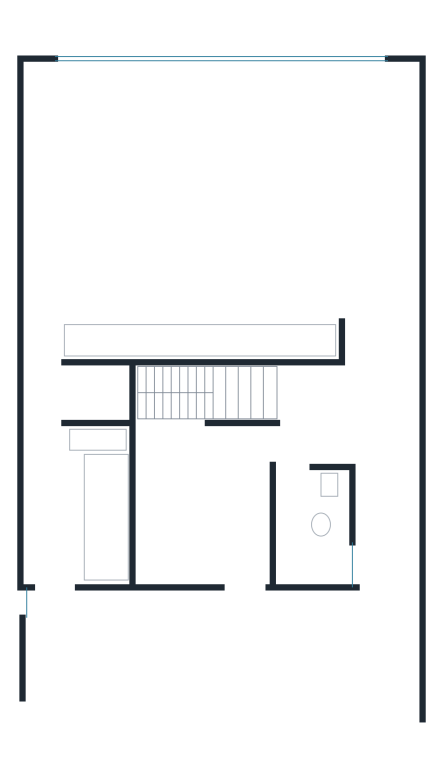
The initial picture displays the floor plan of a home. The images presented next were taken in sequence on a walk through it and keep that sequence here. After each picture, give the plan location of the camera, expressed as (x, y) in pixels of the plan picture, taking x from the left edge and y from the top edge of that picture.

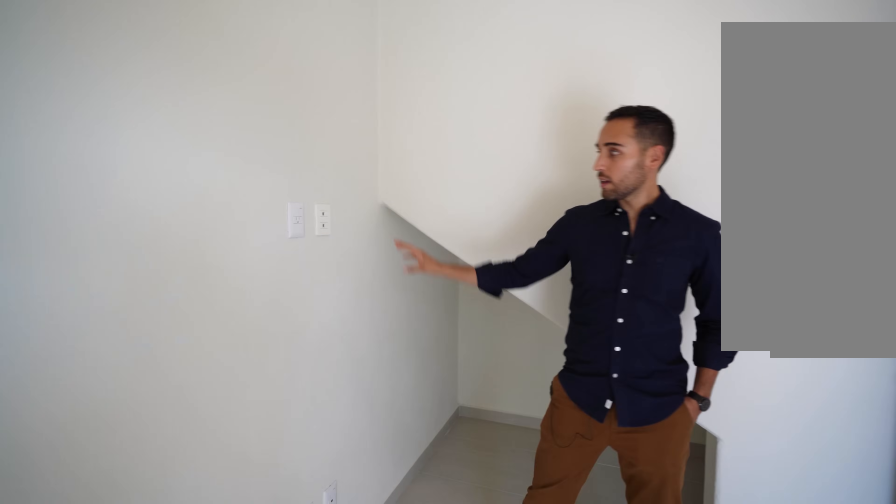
(170, 531)
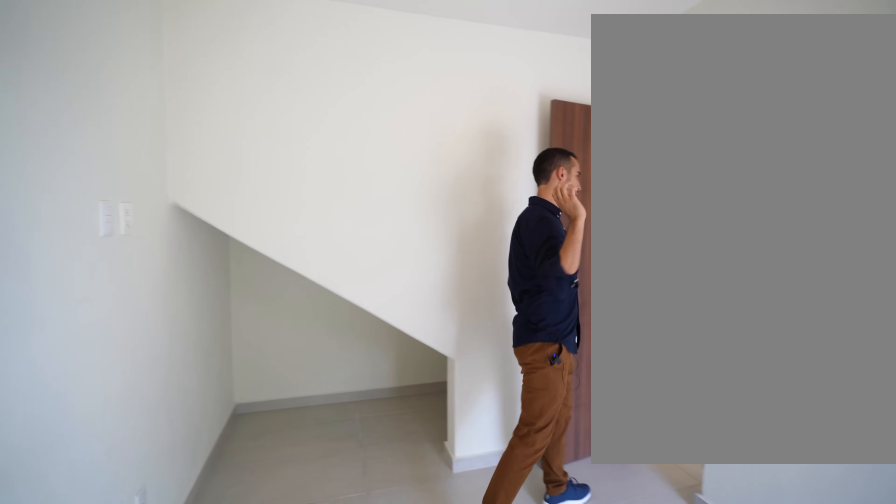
(170, 531)
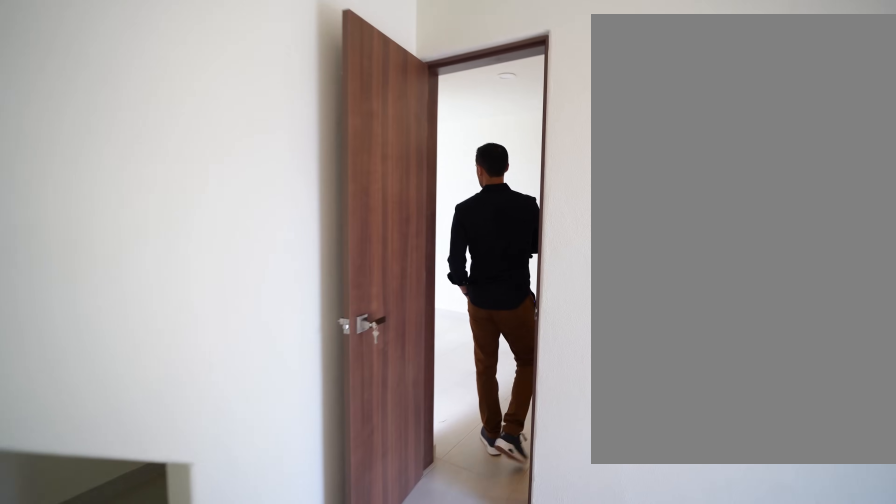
(170, 530)
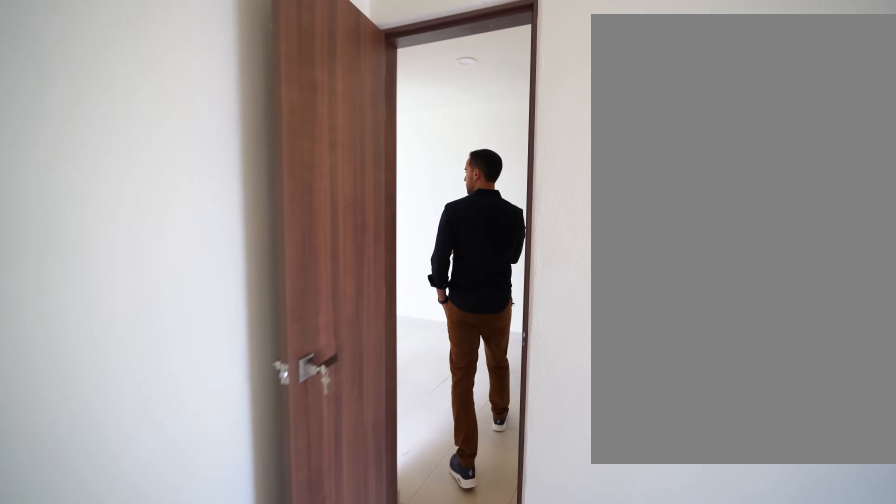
(175, 521)
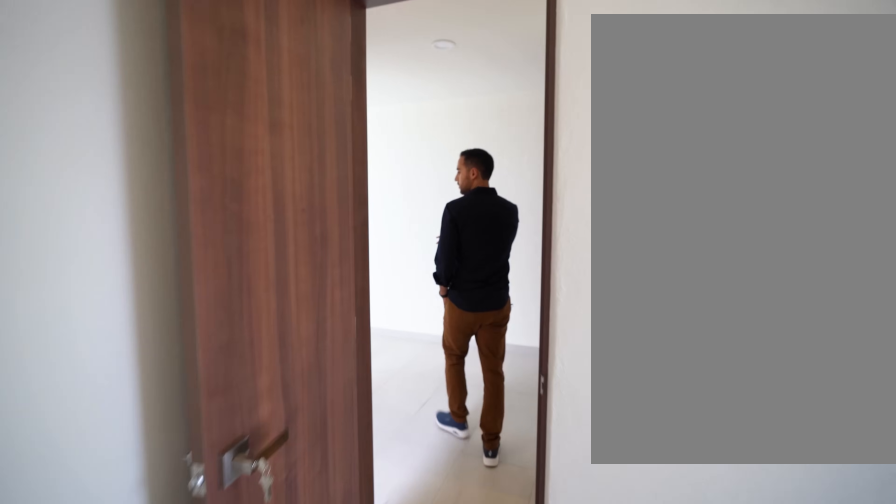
(184, 515)
